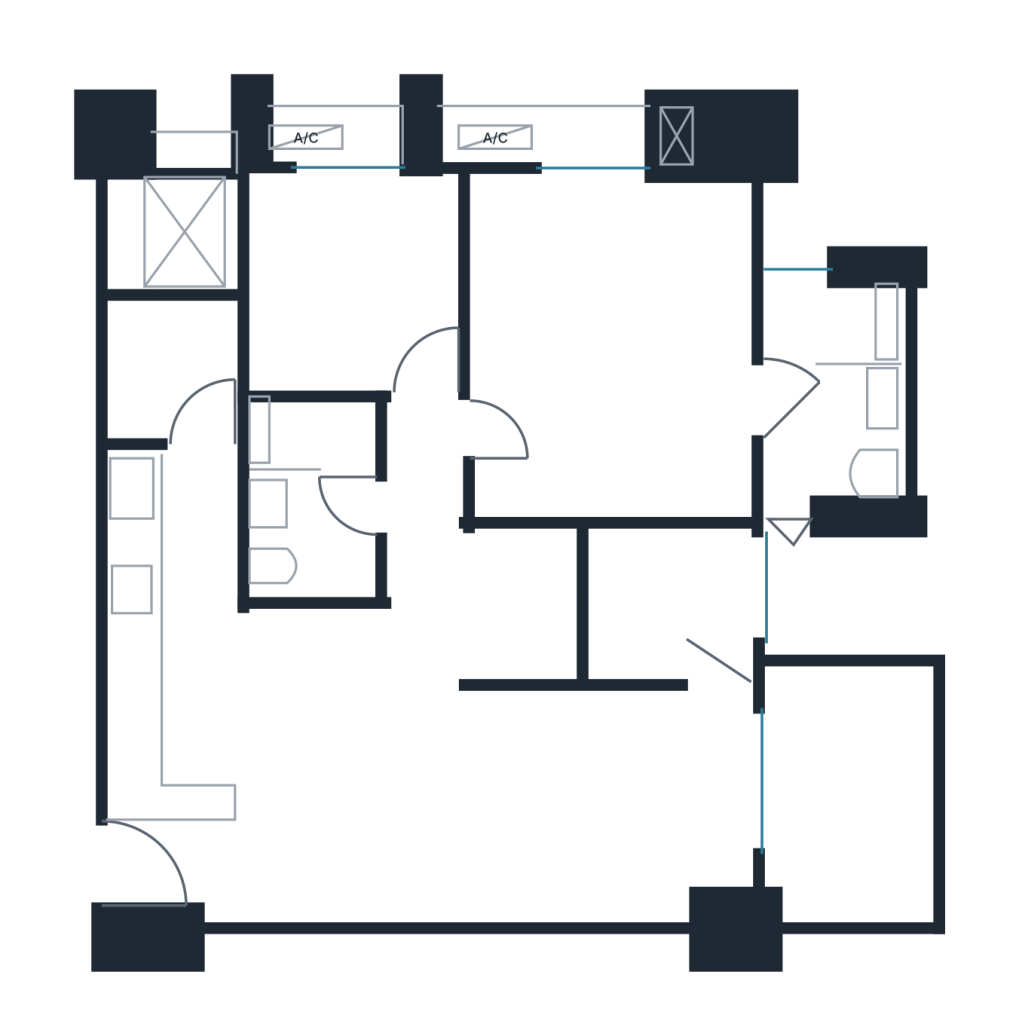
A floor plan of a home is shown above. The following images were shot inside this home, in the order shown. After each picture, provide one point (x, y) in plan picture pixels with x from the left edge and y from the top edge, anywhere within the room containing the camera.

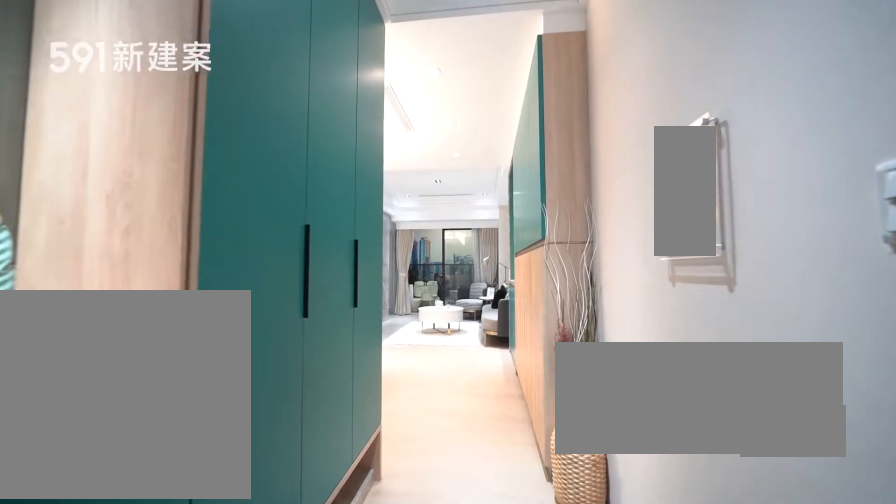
(174, 867)
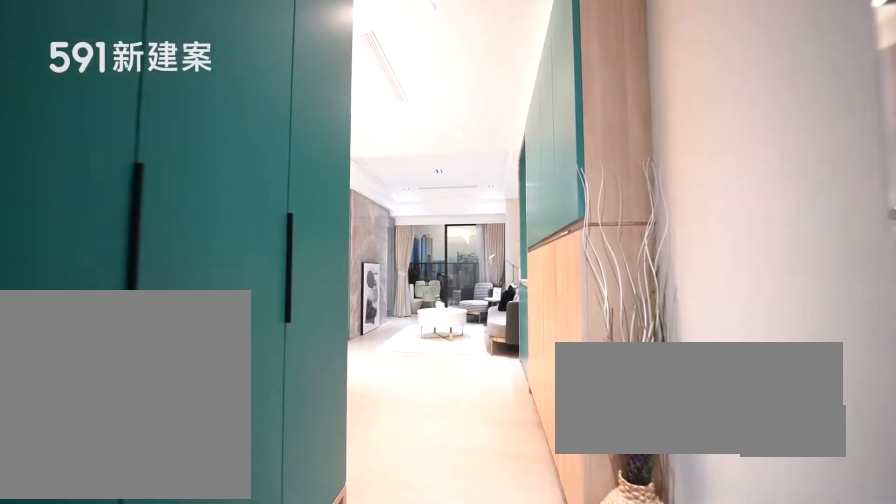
(174, 867)
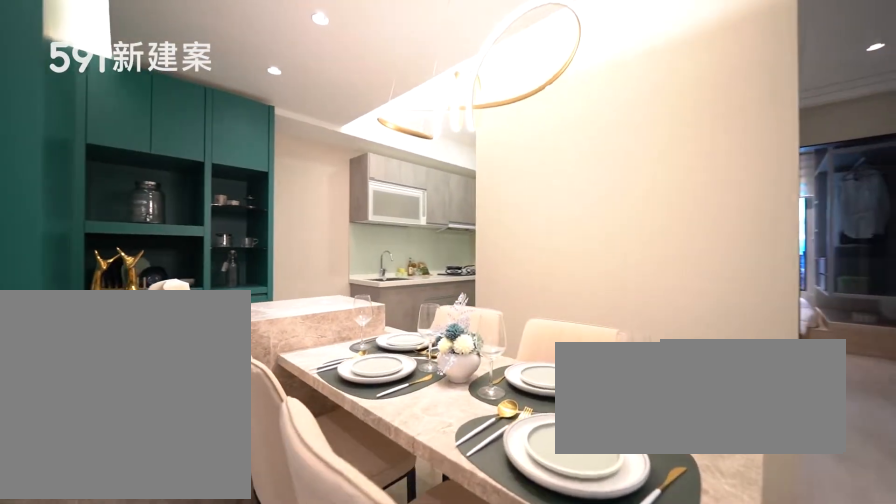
(312, 713)
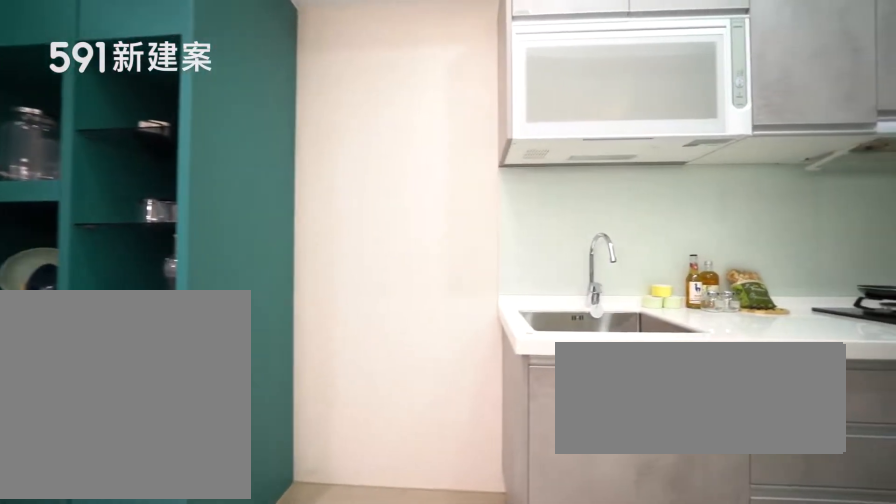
(170, 618)
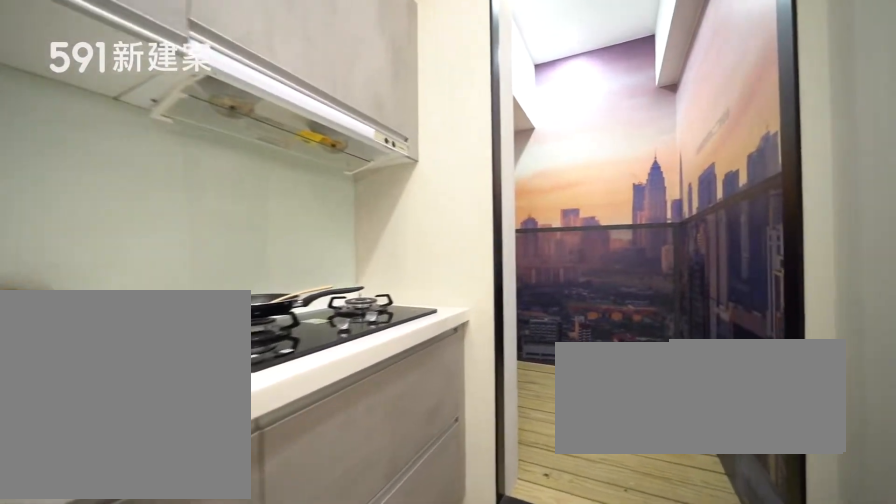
(170, 618)
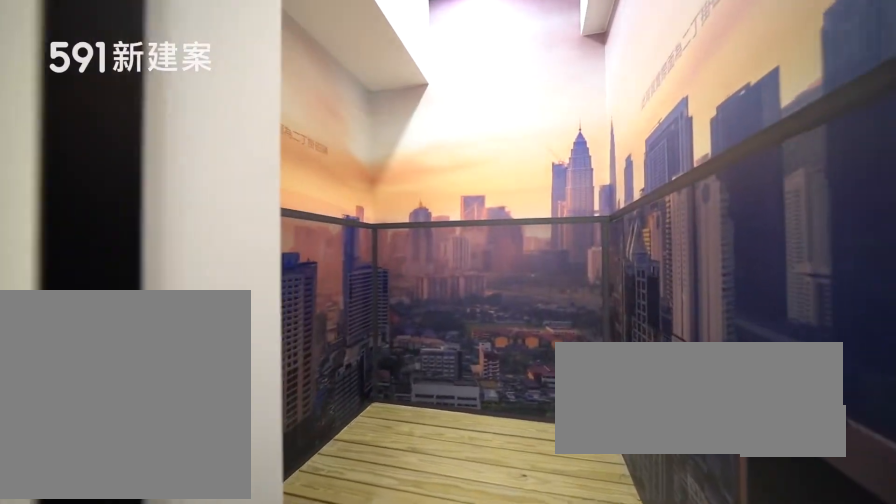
(168, 372)
